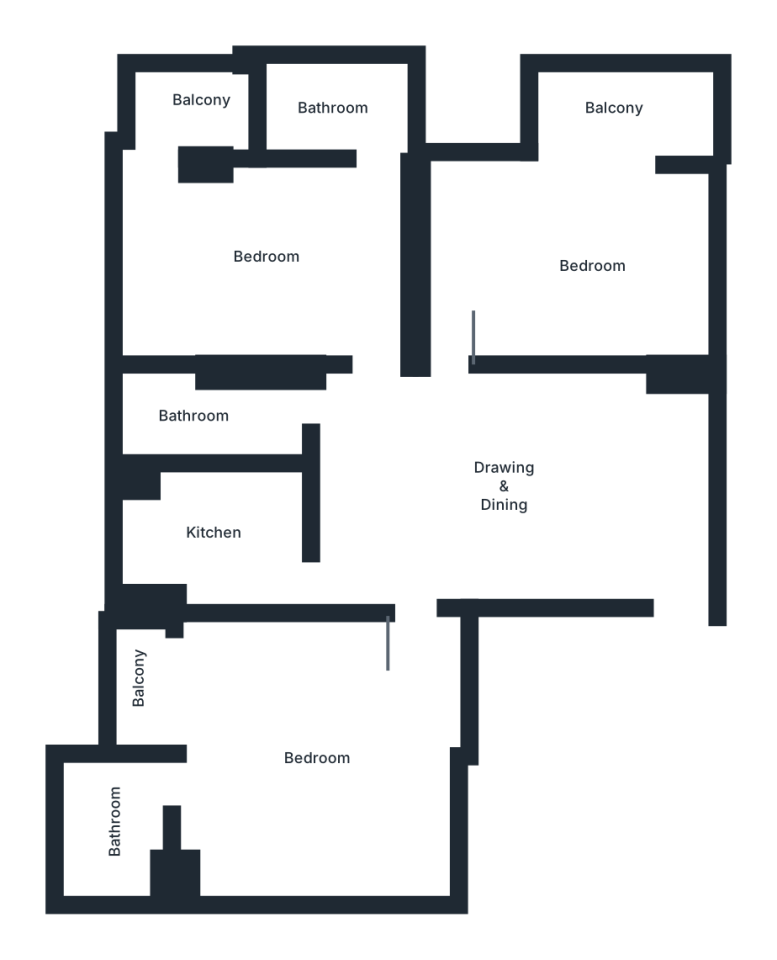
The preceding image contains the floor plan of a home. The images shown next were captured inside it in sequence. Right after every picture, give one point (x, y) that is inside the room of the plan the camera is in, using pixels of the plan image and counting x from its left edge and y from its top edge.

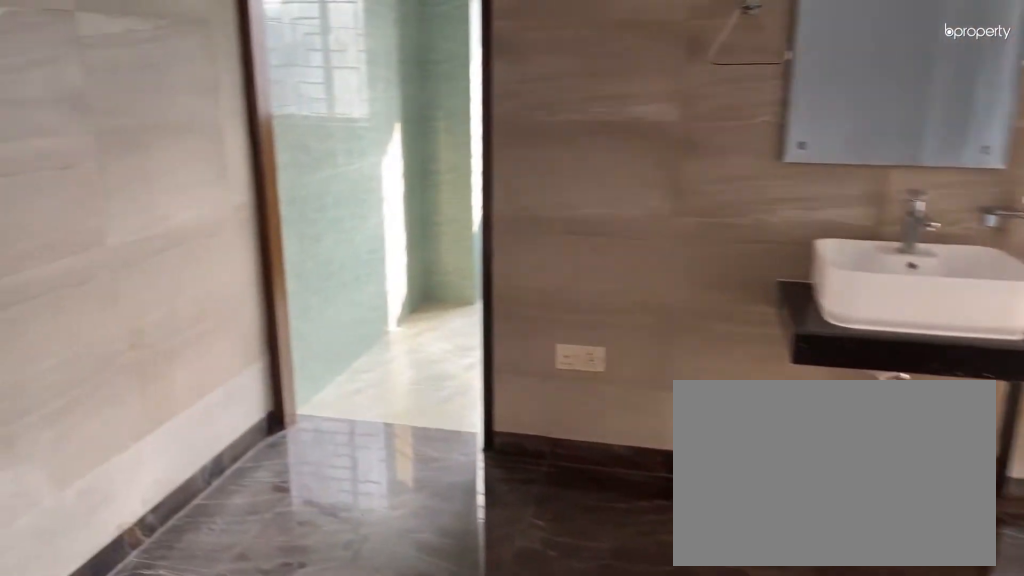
(507, 467)
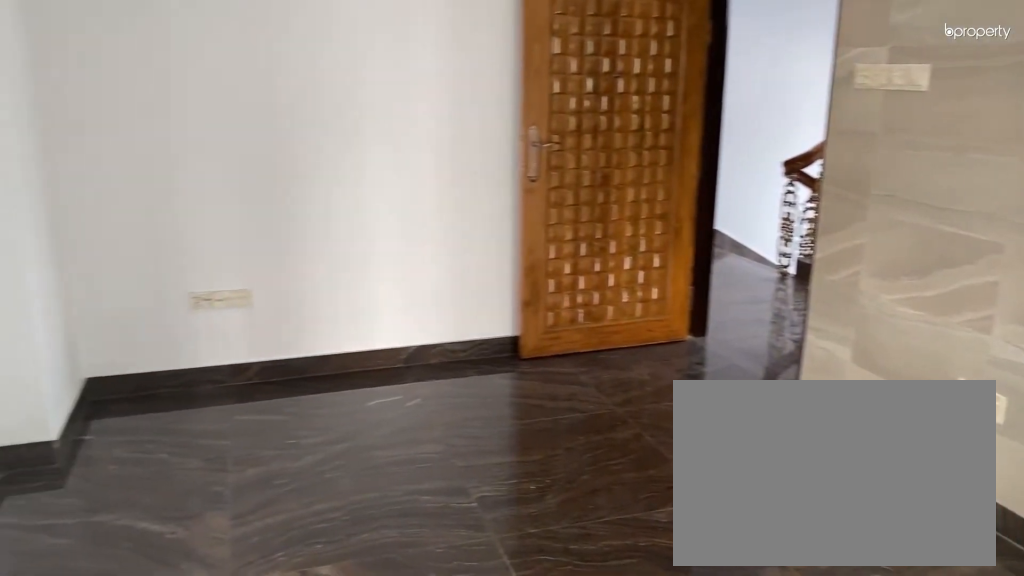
(507, 466)
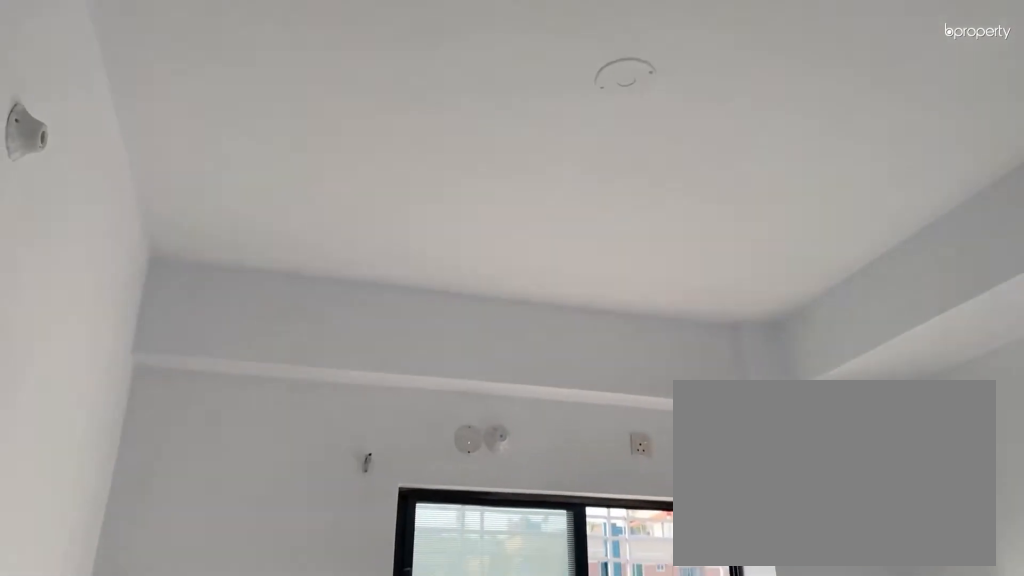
(598, 263)
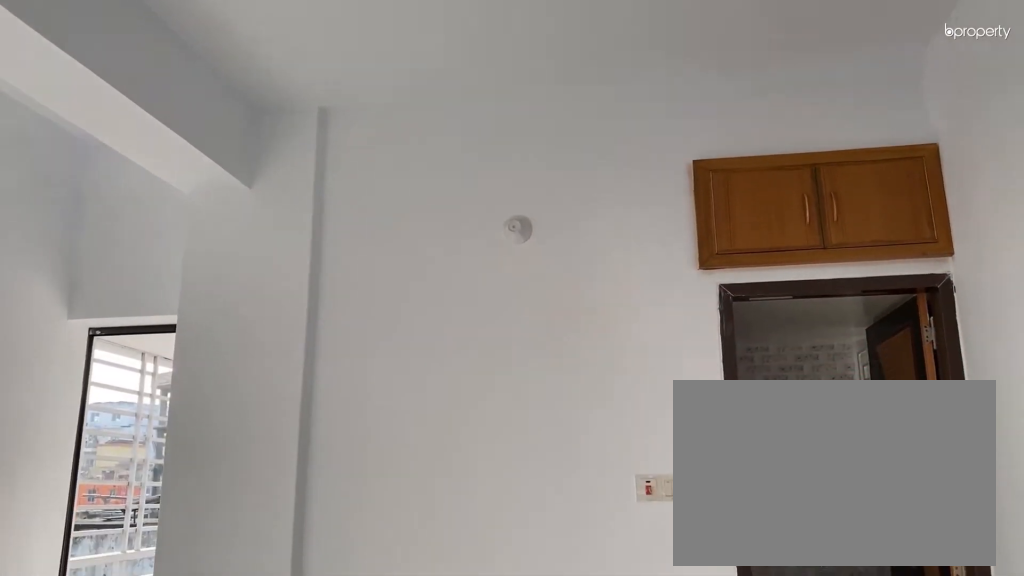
(273, 252)
